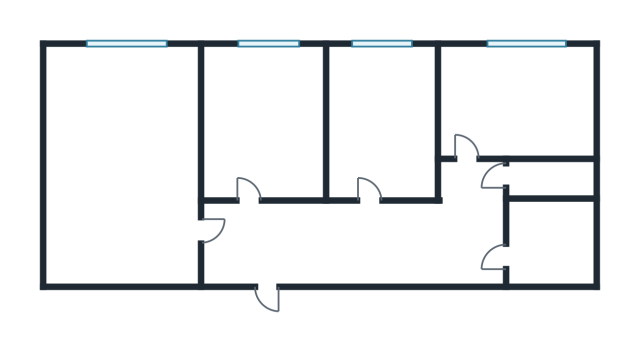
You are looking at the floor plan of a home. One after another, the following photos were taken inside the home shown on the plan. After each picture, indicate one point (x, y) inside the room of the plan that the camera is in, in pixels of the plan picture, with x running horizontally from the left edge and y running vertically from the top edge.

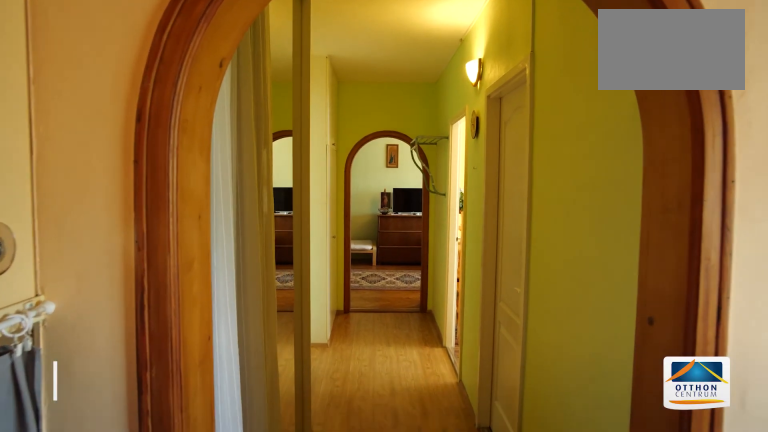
(341, 249)
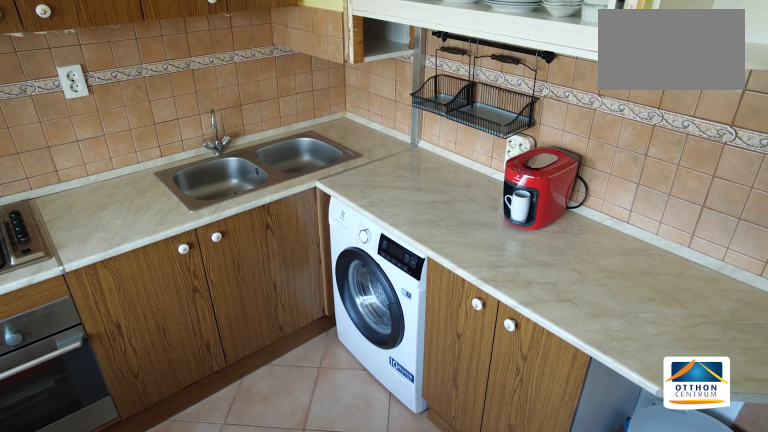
(522, 96)
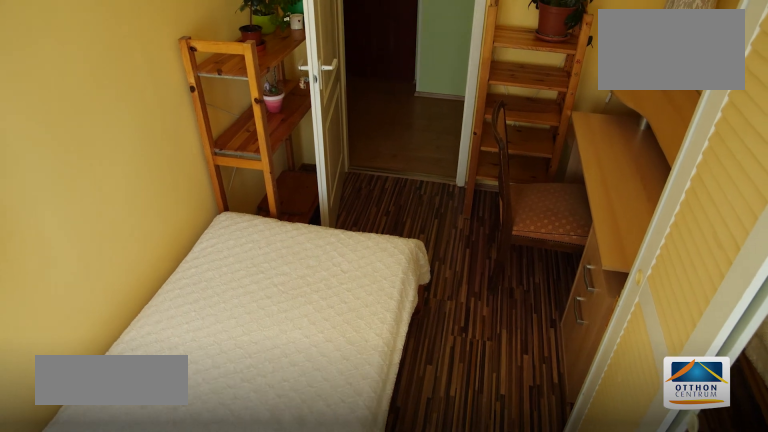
(266, 115)
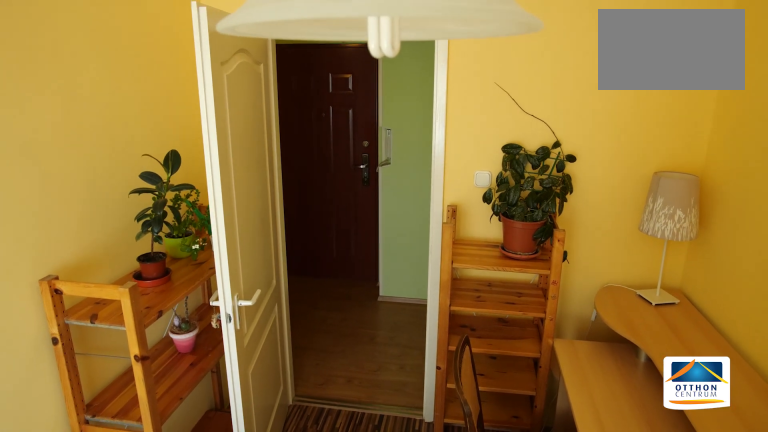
(266, 115)
